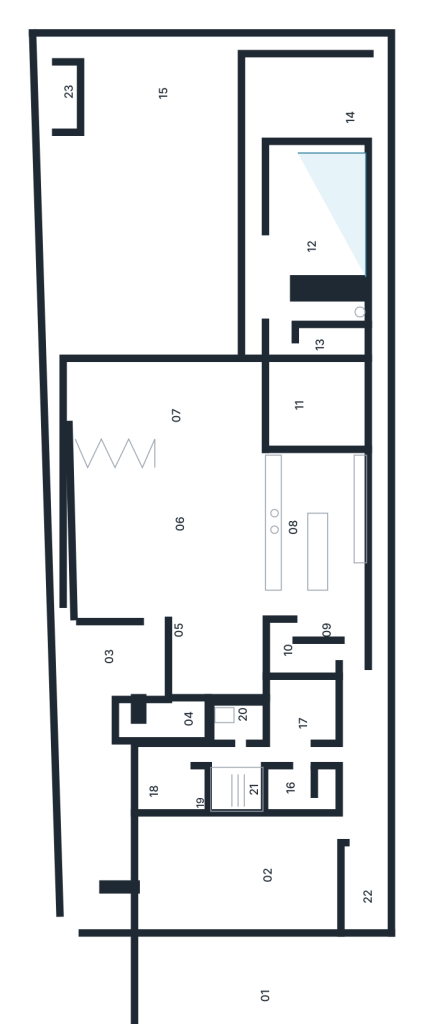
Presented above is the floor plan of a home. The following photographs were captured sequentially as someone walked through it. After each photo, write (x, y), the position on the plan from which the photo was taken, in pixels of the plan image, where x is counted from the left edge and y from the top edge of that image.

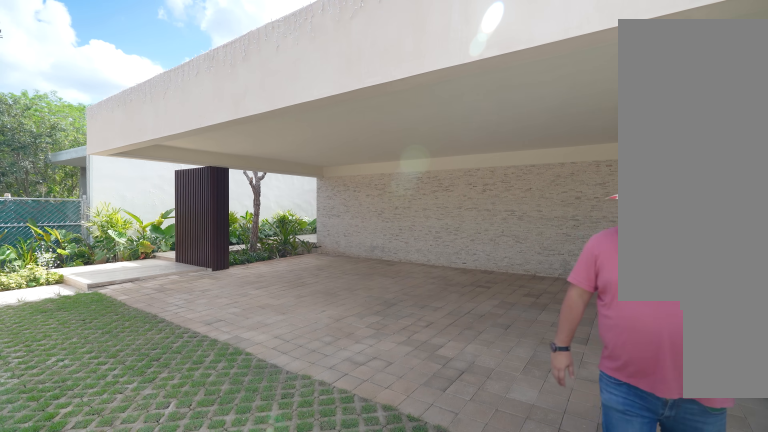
(303, 944)
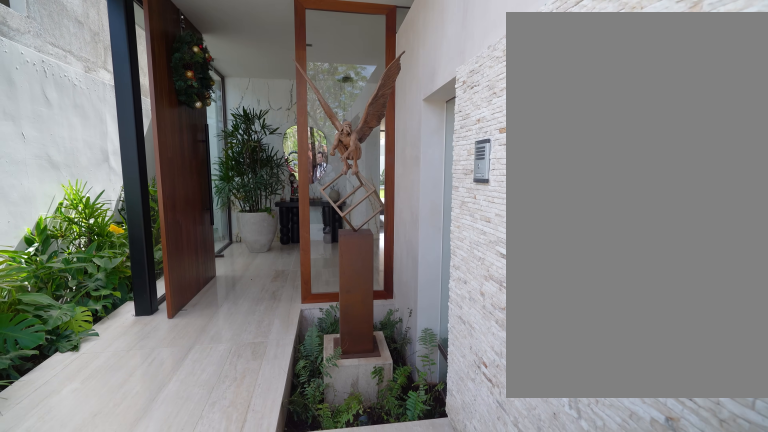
(97, 765)
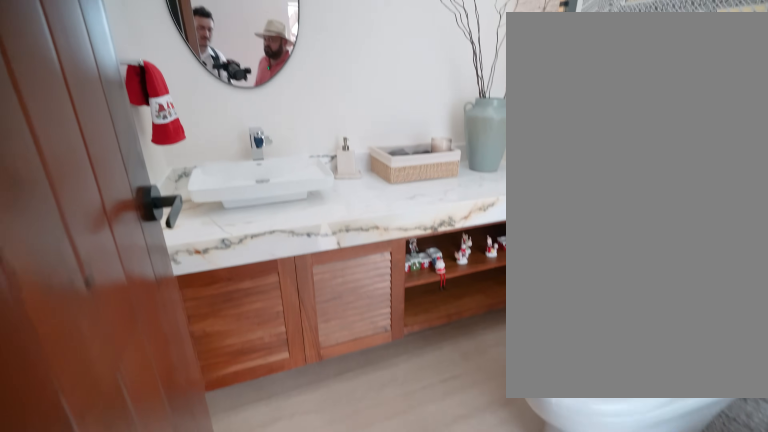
(156, 711)
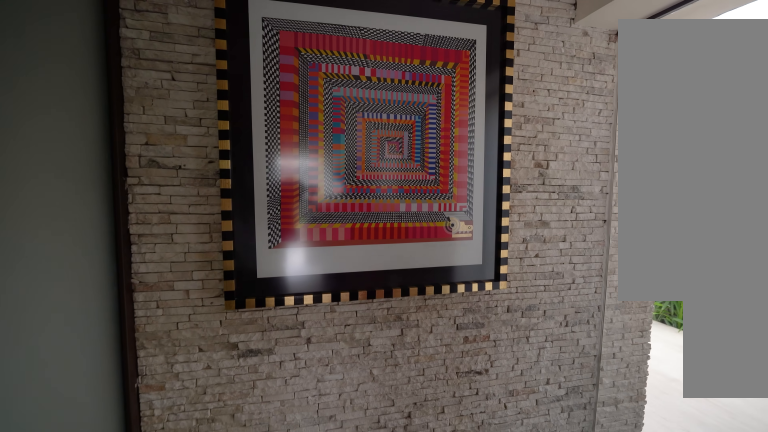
(155, 713)
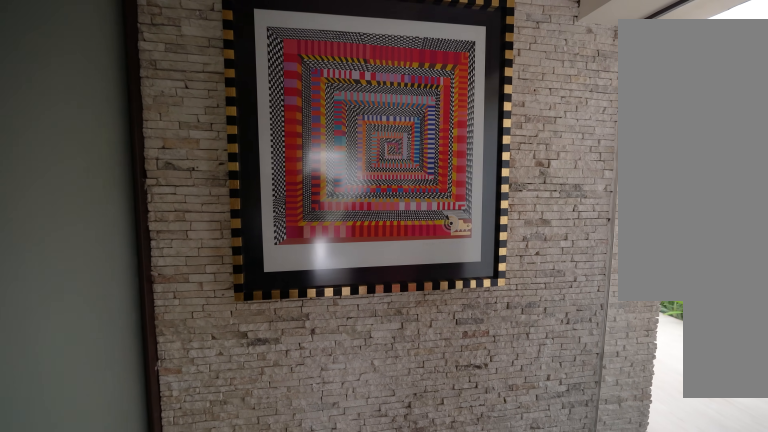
(155, 713)
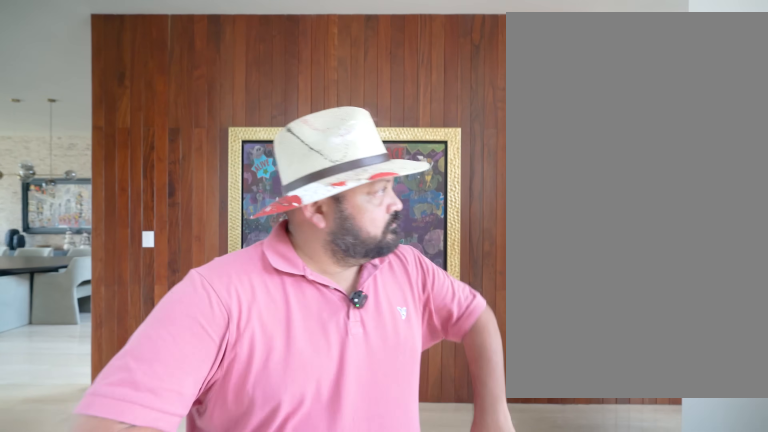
(153, 678)
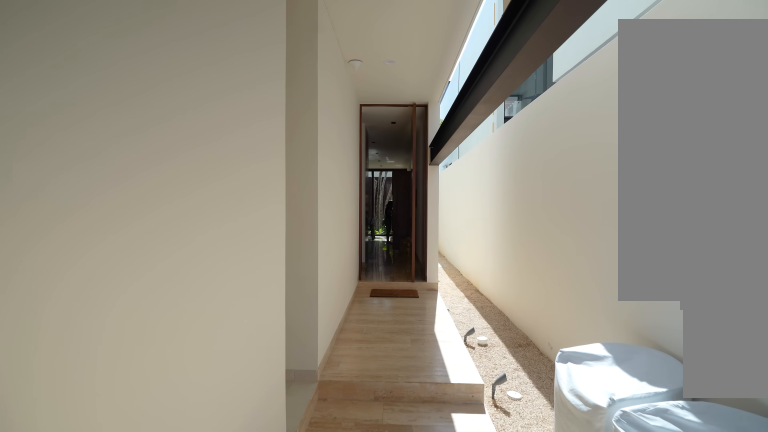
(355, 830)
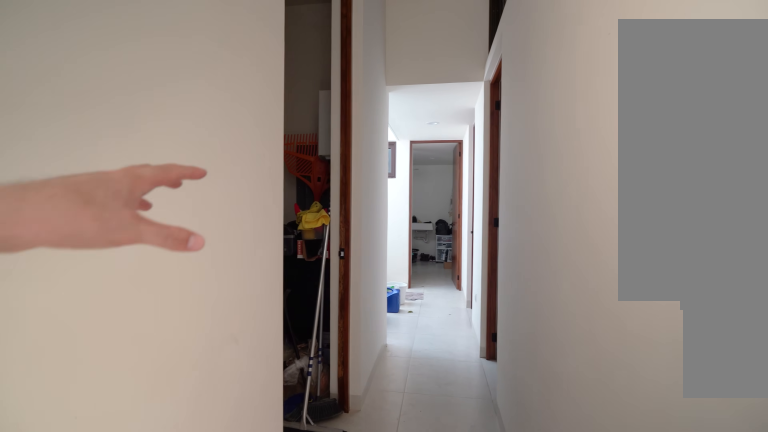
(345, 754)
